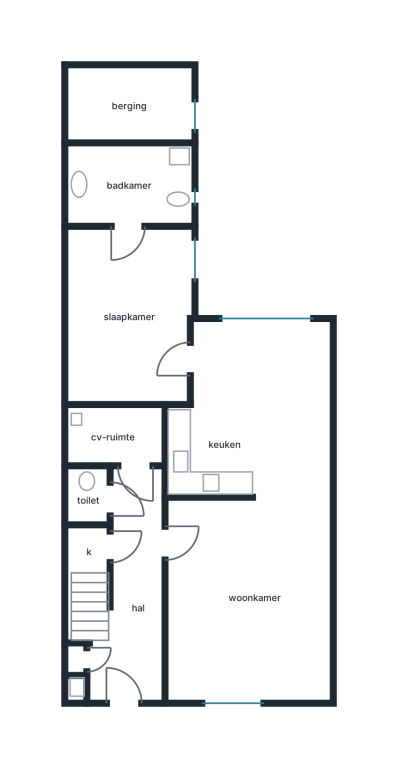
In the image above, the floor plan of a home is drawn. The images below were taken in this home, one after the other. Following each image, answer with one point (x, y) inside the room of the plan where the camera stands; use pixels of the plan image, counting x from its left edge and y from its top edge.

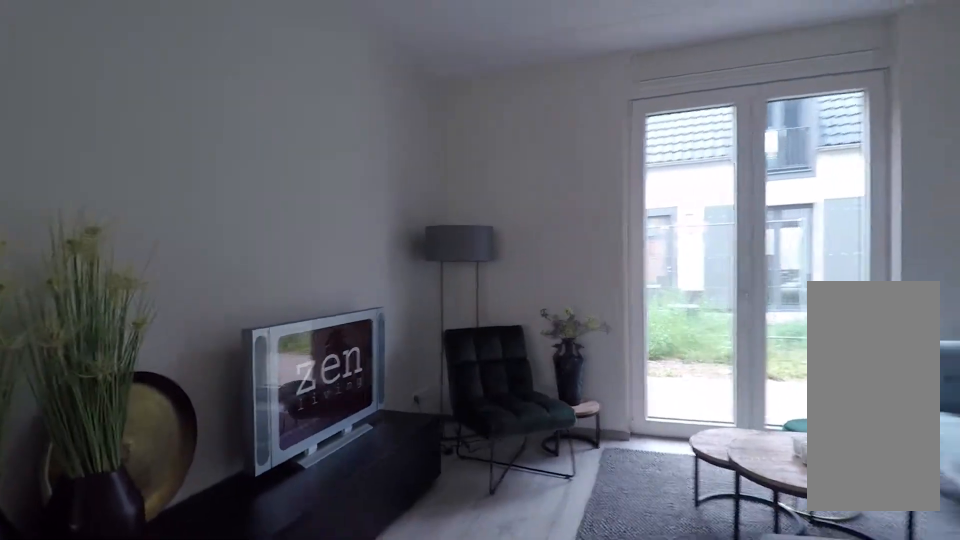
(293, 679)
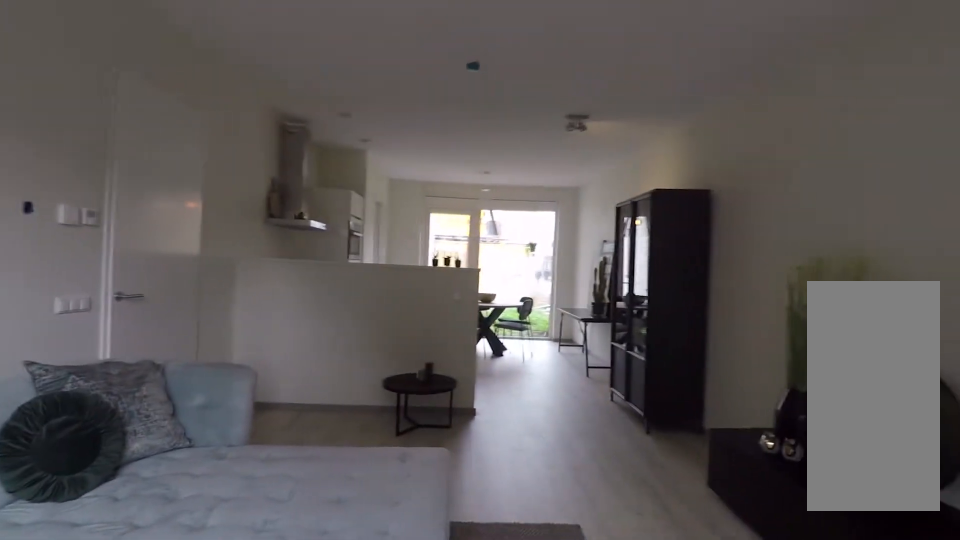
(248, 599)
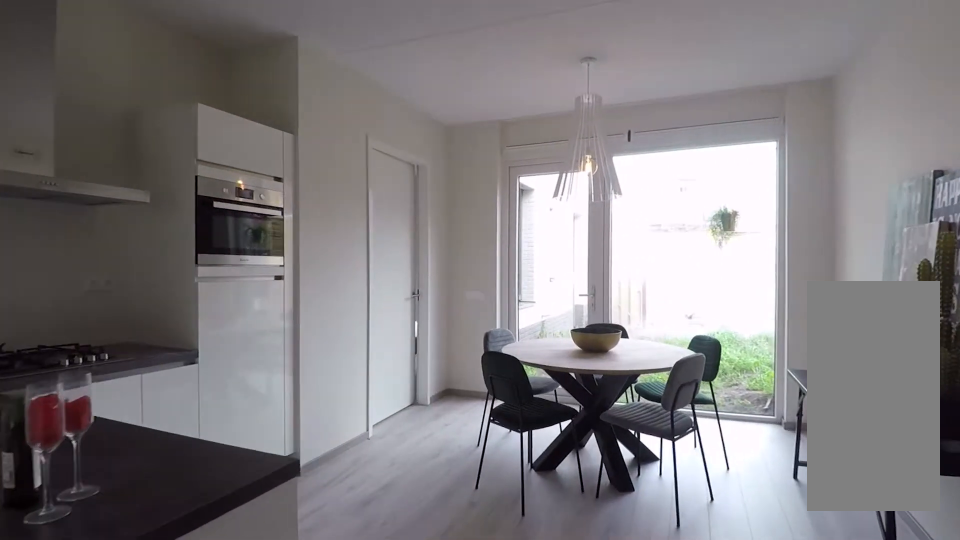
(256, 347)
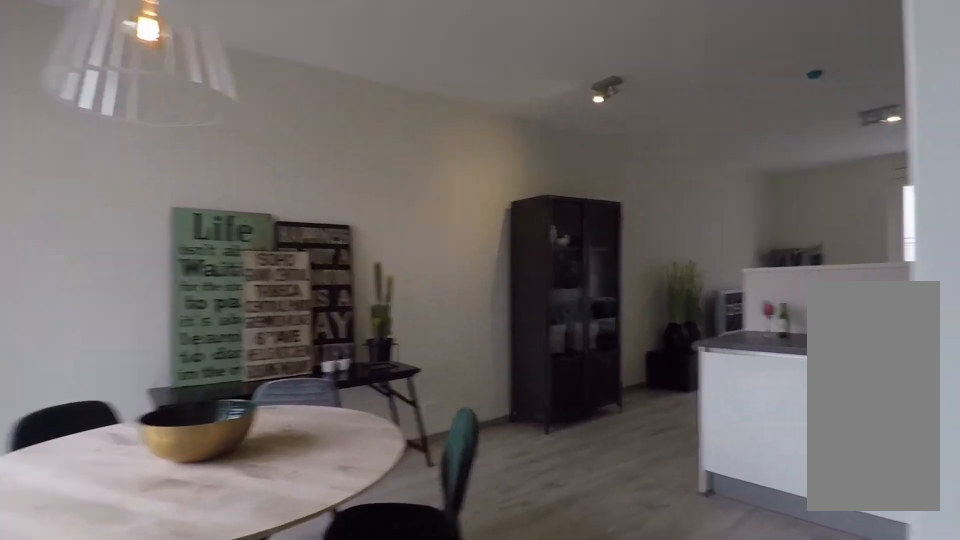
(256, 347)
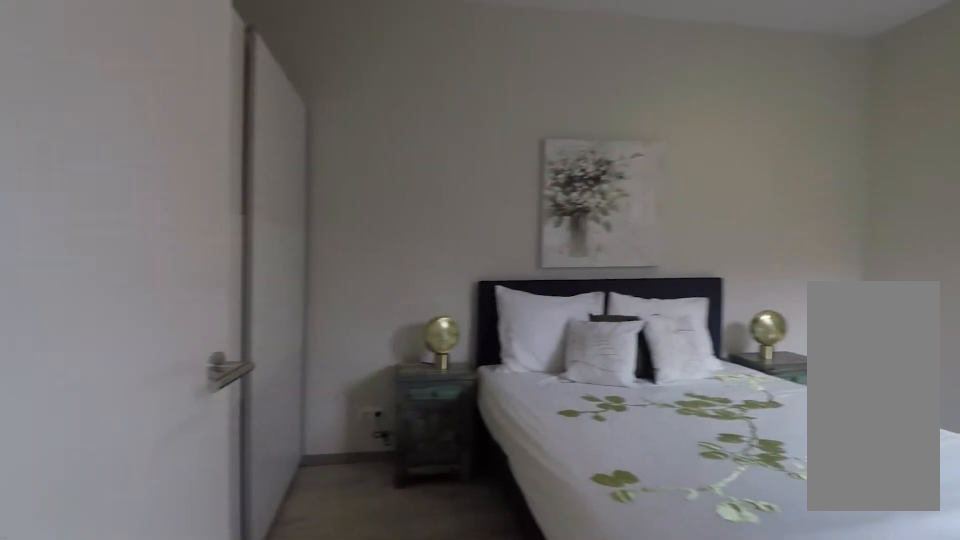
(127, 302)
